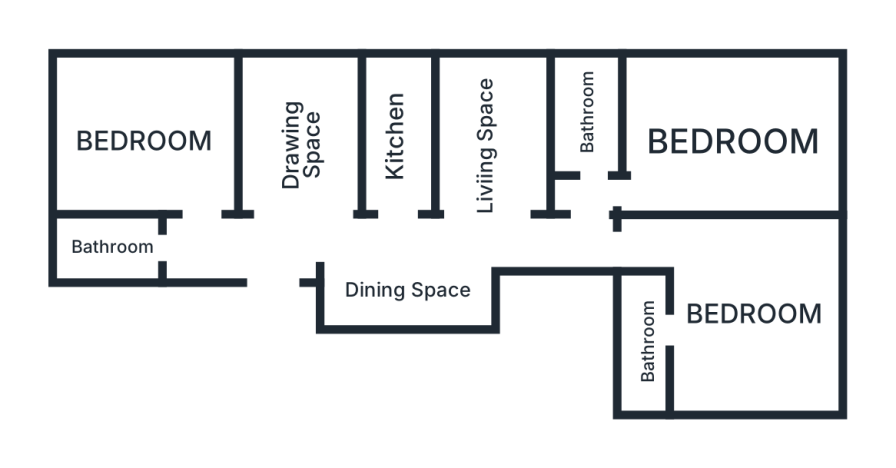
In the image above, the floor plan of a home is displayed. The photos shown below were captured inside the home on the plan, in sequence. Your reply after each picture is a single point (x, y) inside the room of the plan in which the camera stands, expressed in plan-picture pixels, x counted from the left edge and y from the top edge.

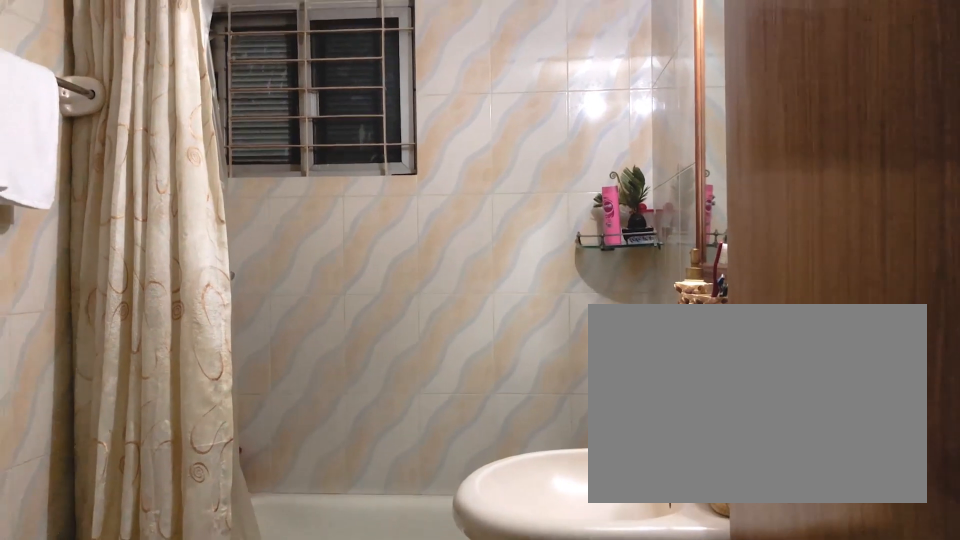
(661, 322)
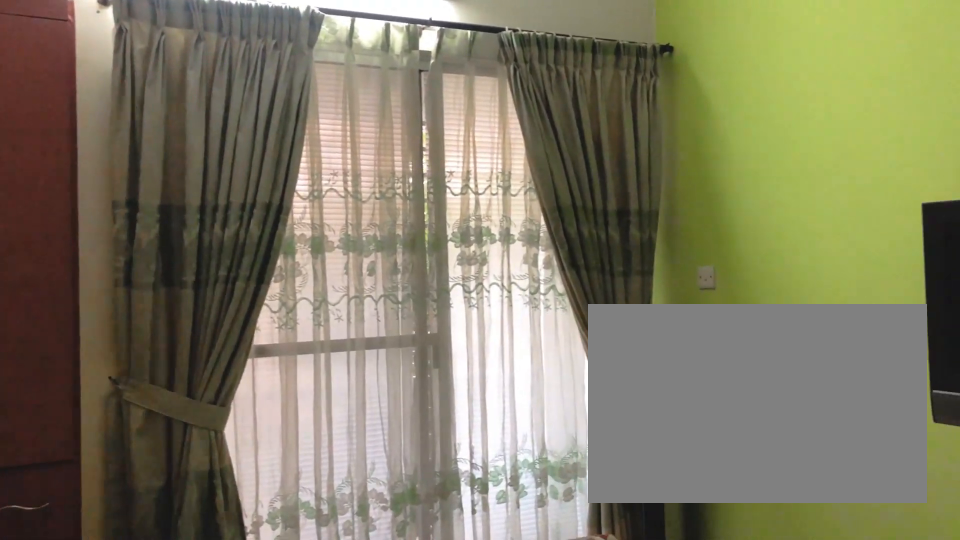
(722, 165)
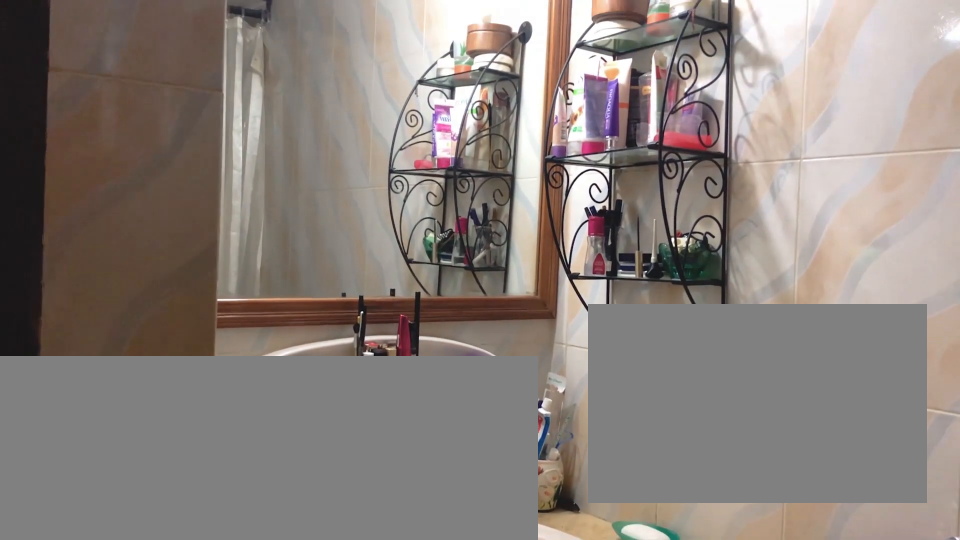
(604, 156)
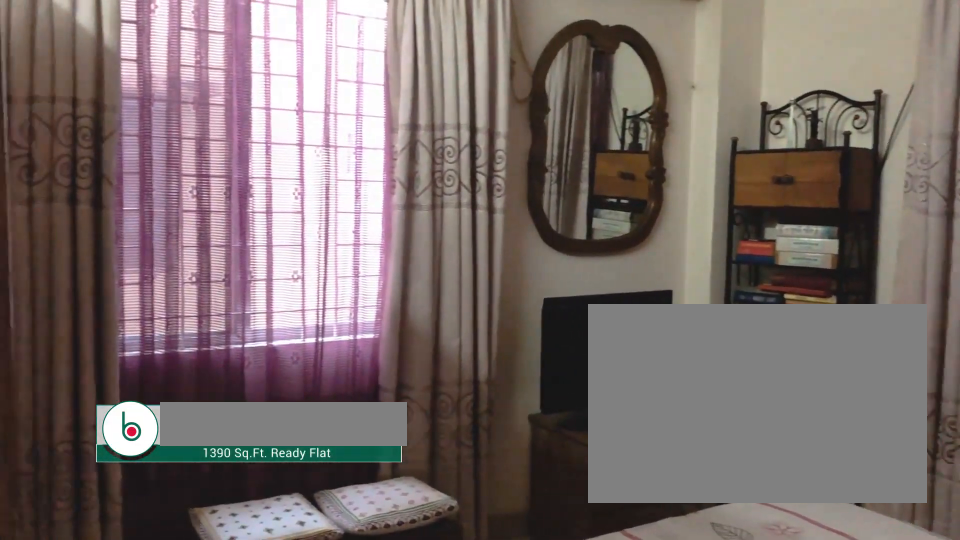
(139, 82)
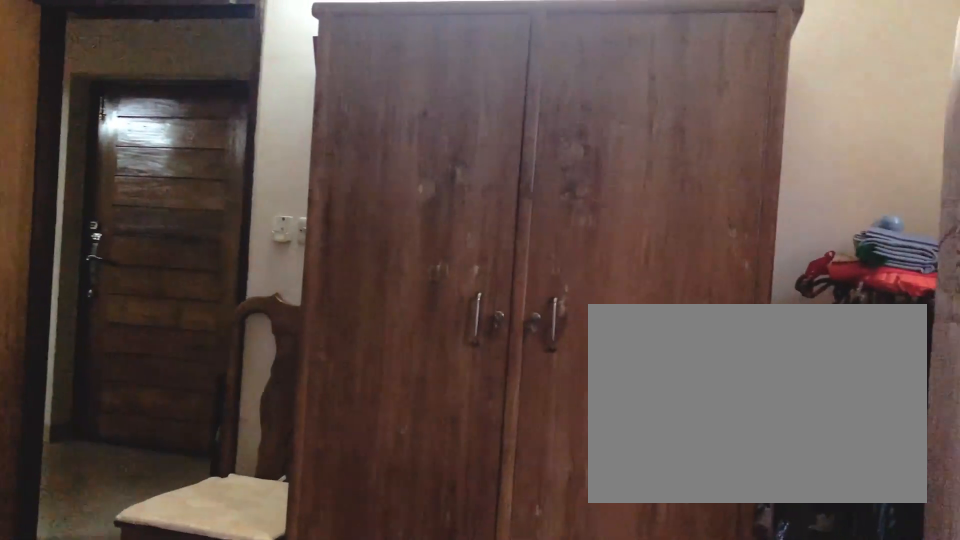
(139, 82)
